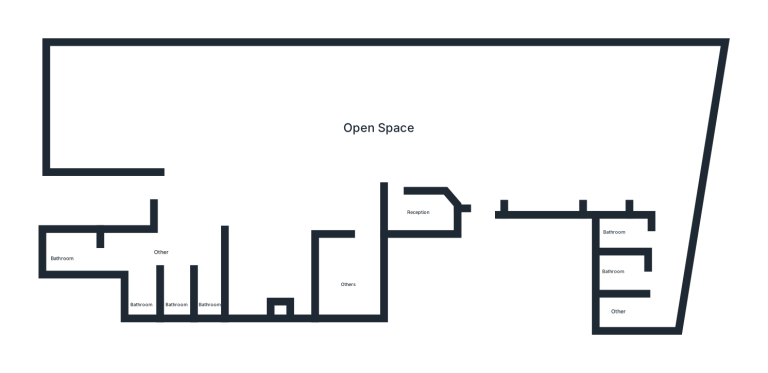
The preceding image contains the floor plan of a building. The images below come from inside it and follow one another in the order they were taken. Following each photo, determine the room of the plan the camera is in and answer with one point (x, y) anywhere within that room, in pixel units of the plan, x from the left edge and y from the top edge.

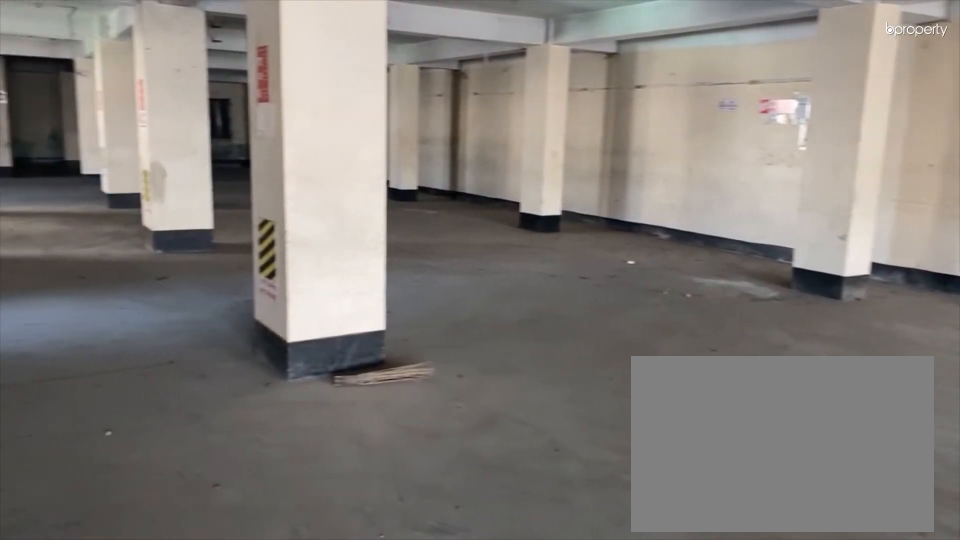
(575, 147)
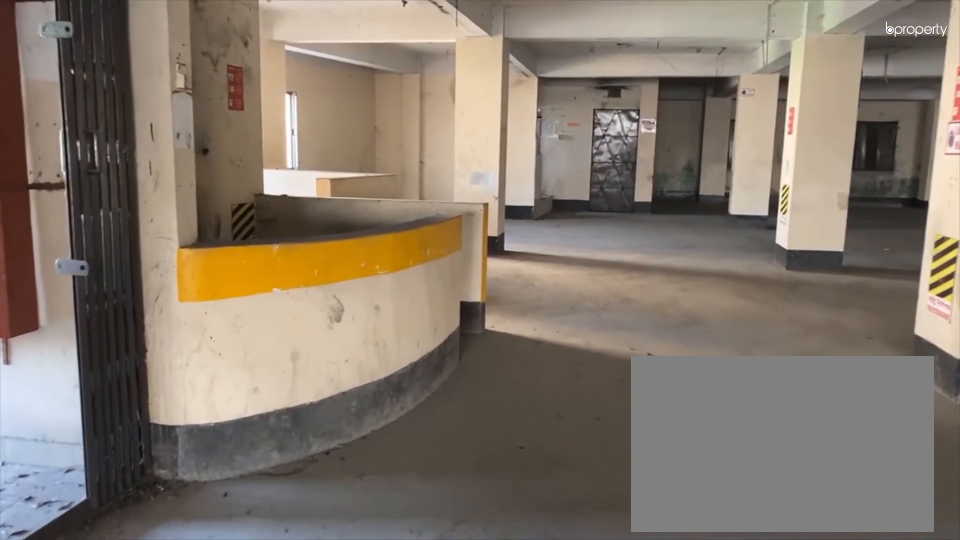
(475, 154)
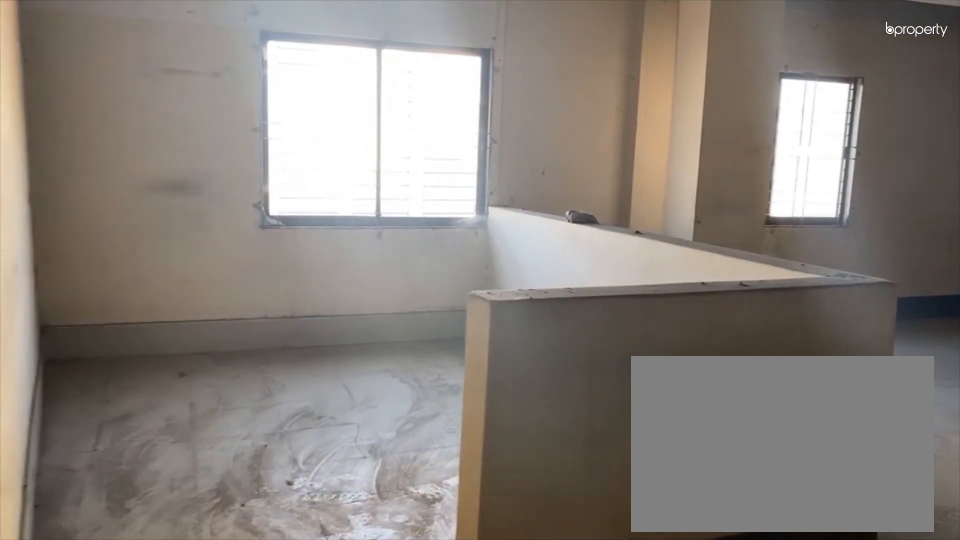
(335, 179)
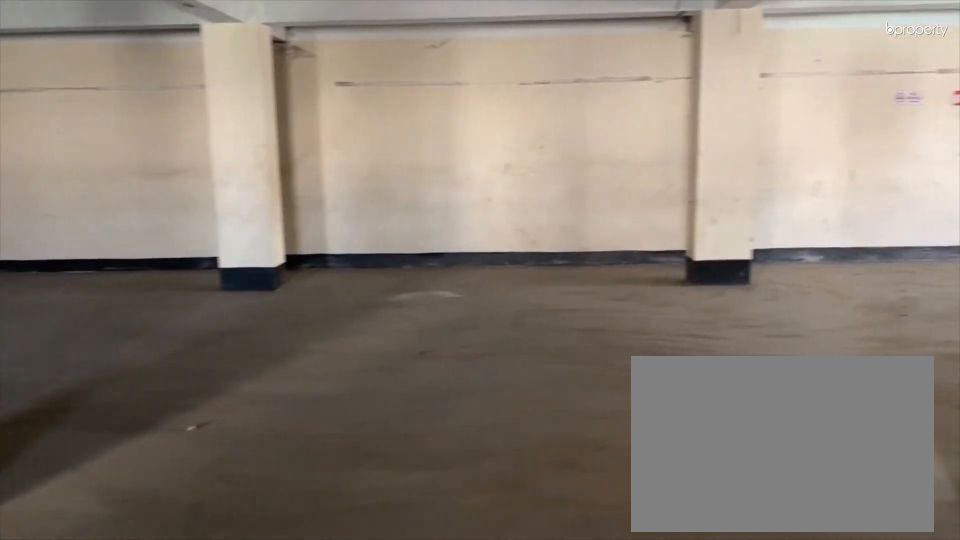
(250, 156)
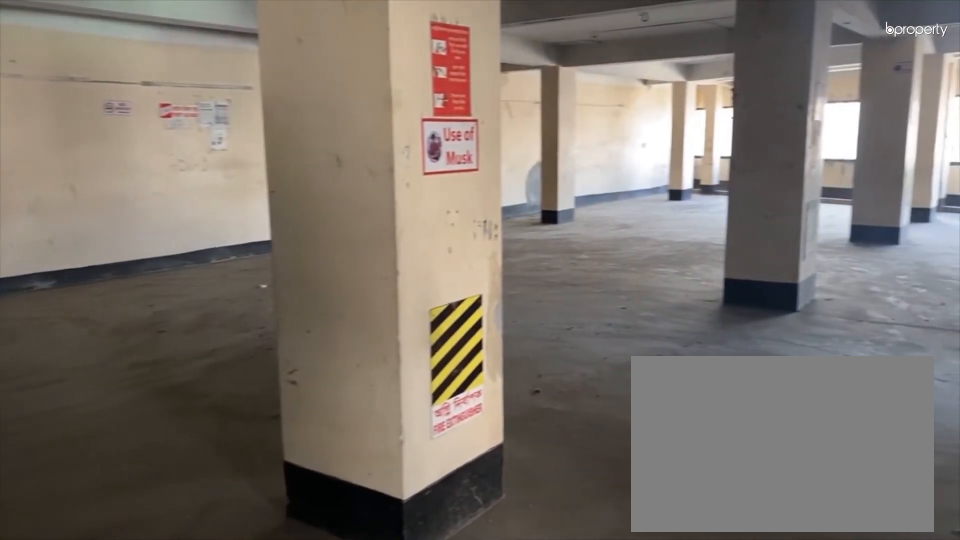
(250, 156)
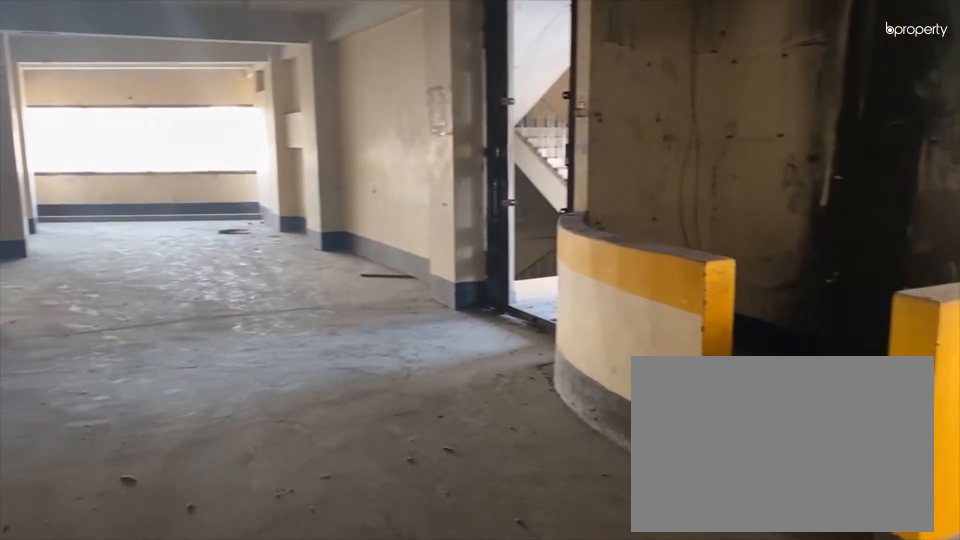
(396, 137)
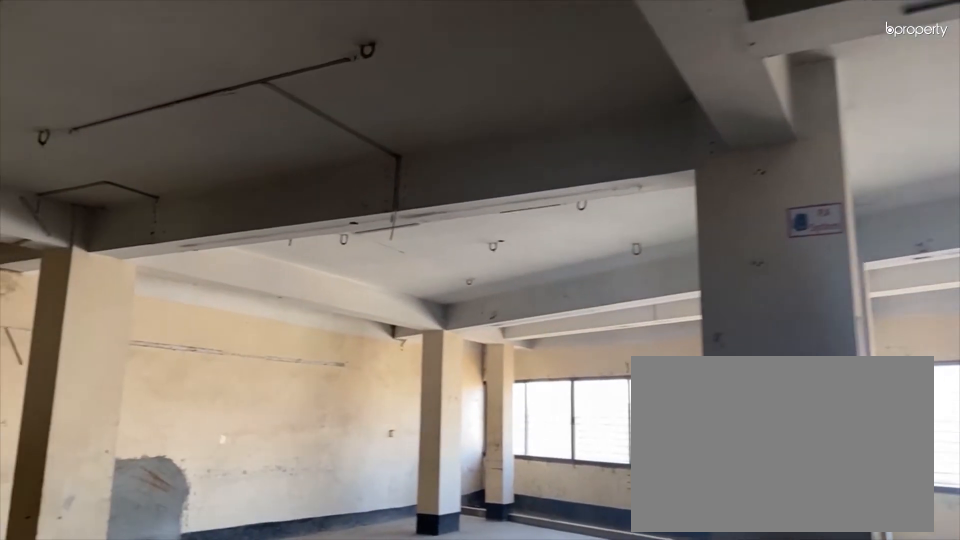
(579, 107)
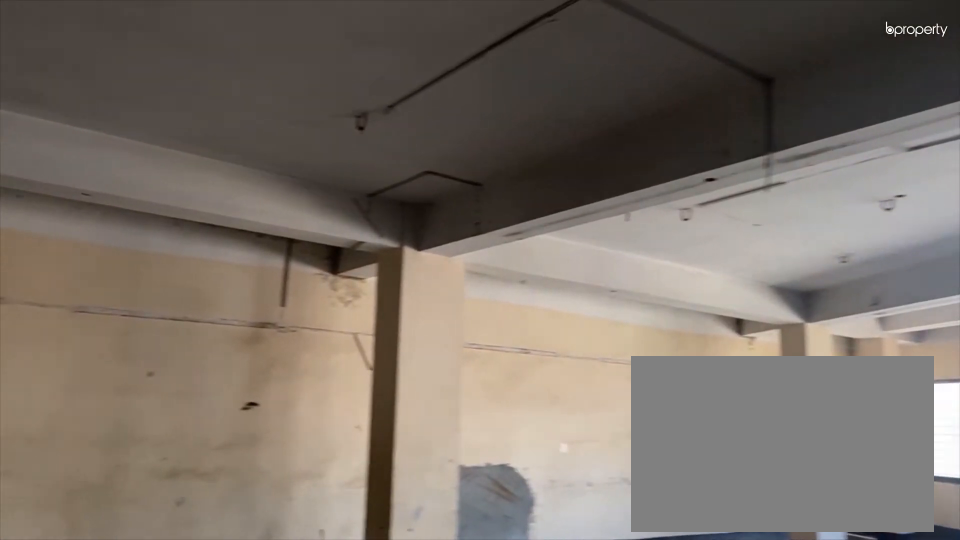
(579, 107)
